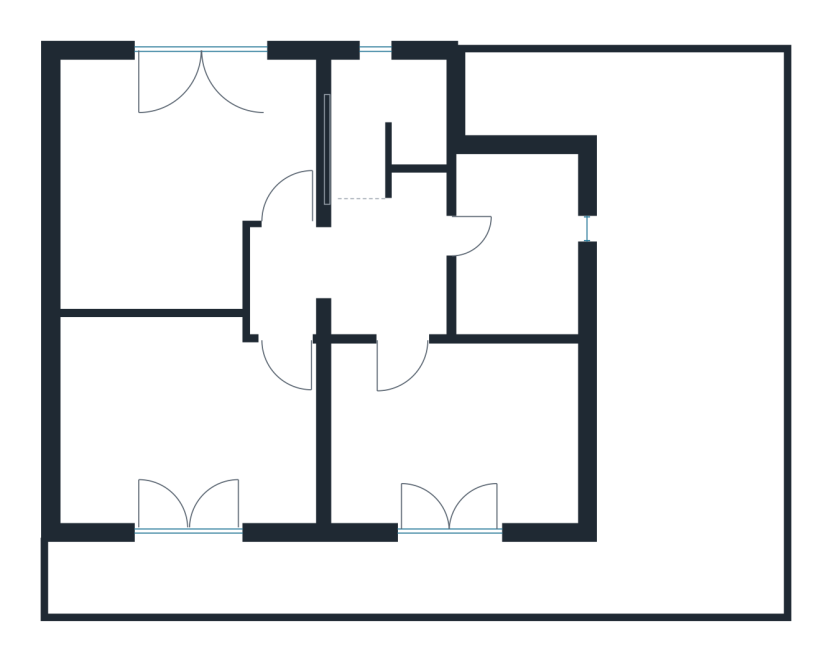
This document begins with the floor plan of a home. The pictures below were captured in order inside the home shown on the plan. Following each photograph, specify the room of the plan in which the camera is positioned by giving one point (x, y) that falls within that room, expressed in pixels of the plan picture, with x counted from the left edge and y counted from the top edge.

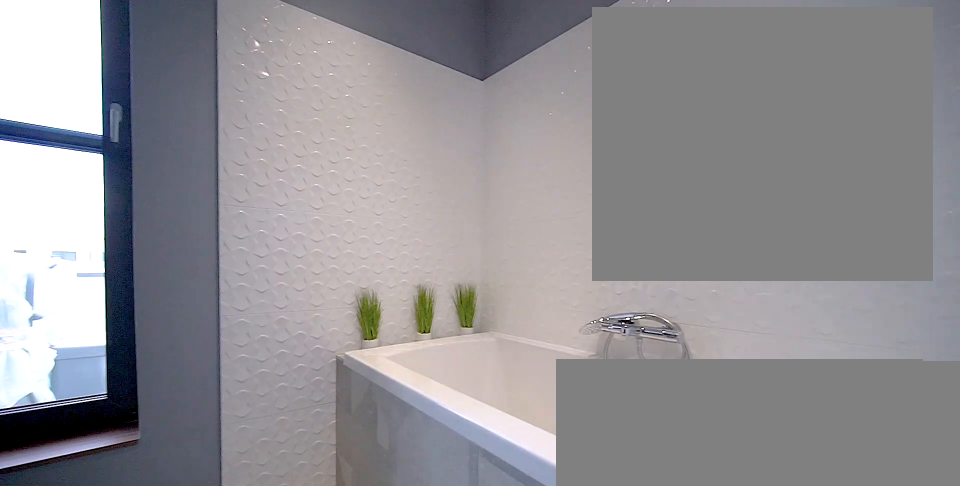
(523, 251)
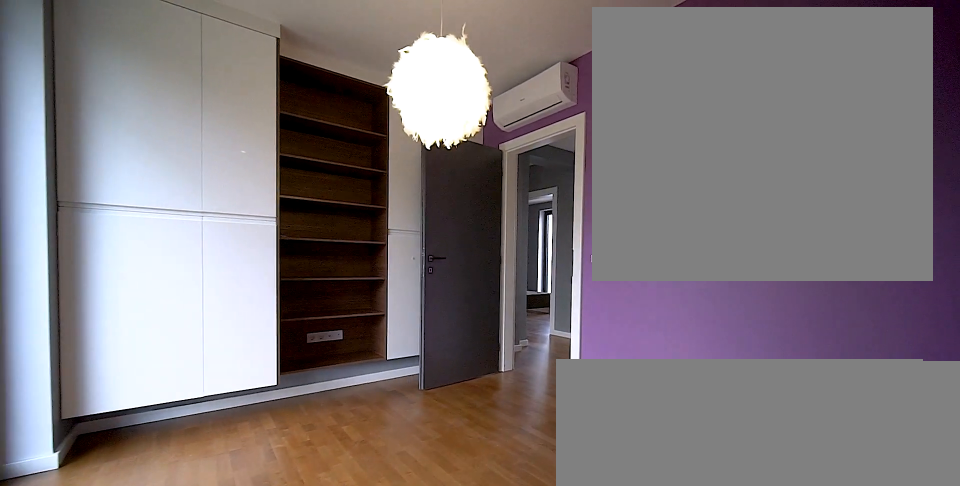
(451, 430)
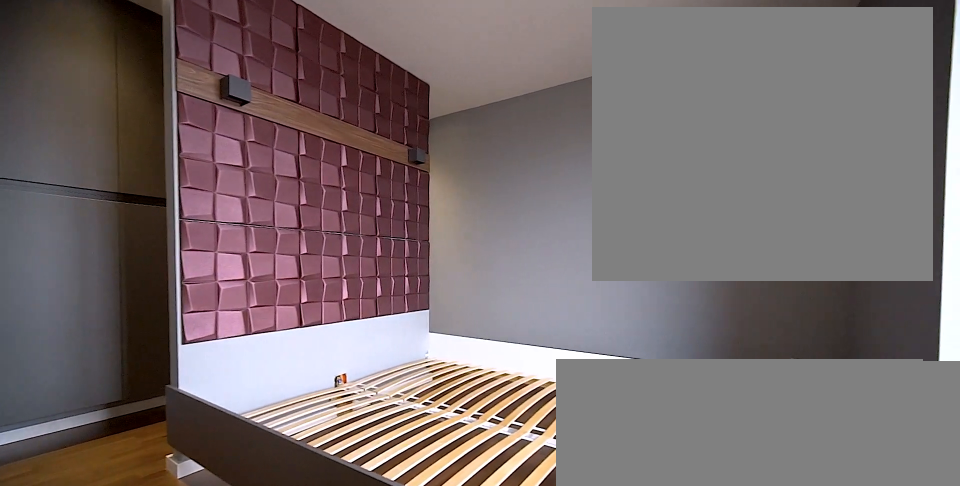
(186, 175)
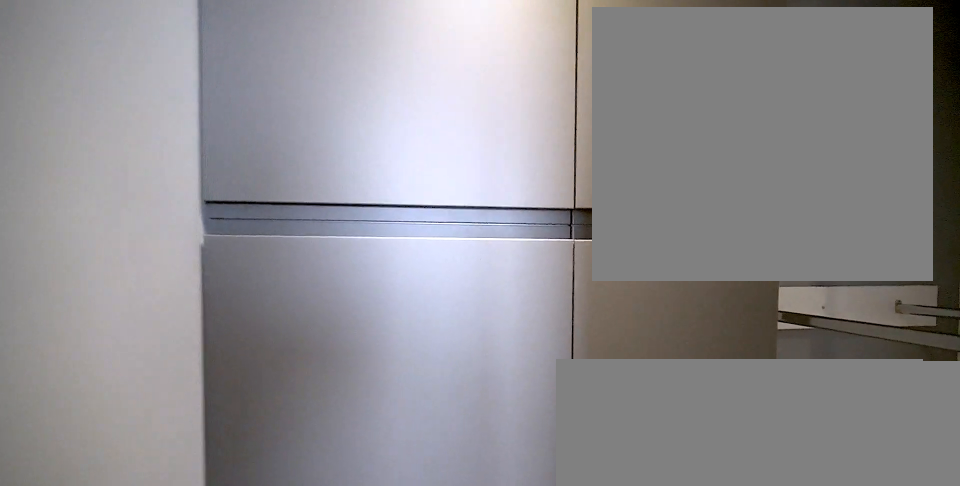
(185, 175)
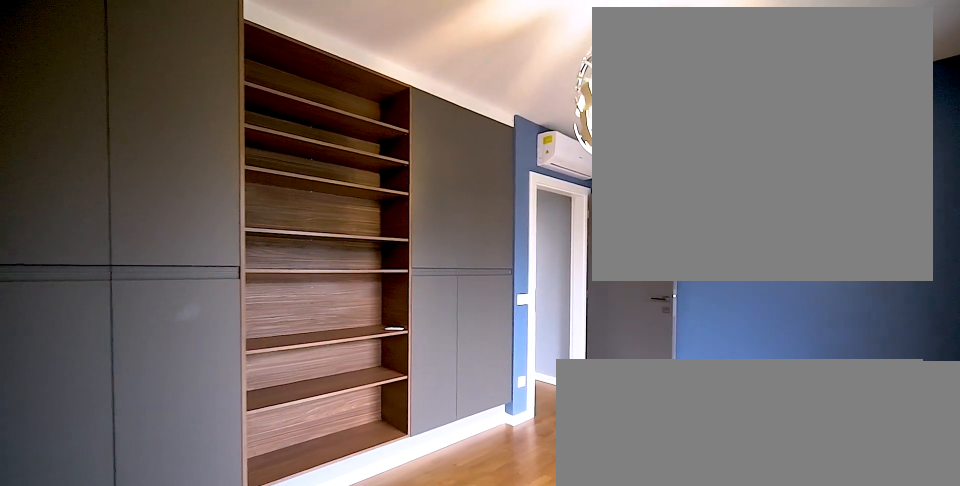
(200, 419)
